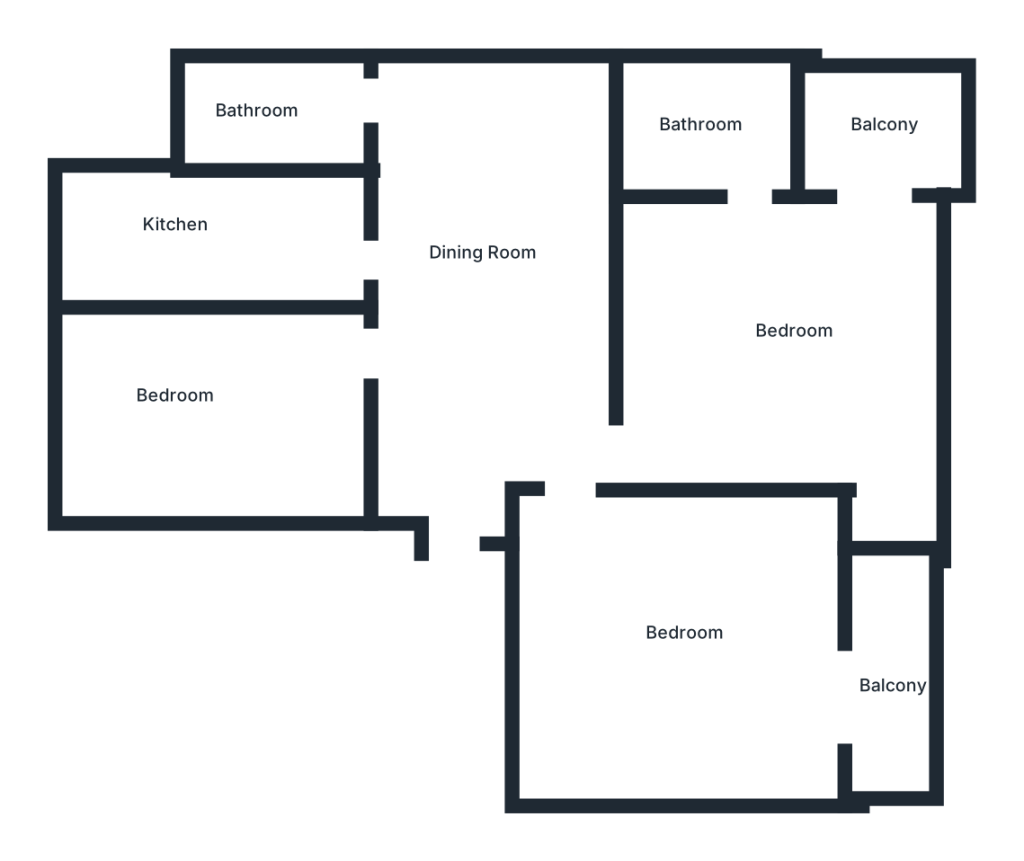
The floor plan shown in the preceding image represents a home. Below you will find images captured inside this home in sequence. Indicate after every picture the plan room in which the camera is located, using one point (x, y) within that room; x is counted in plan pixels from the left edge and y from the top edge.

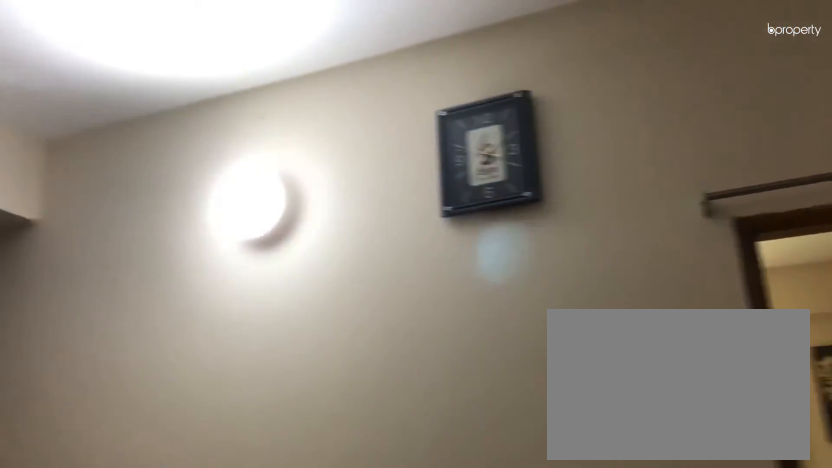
(502, 276)
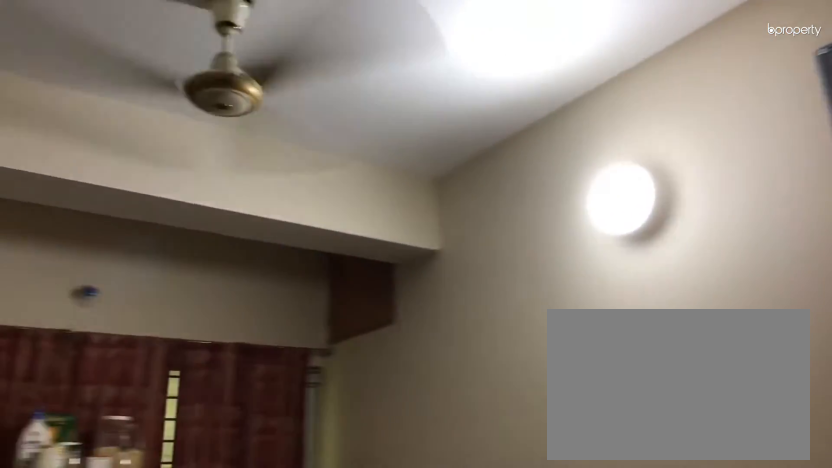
(502, 276)
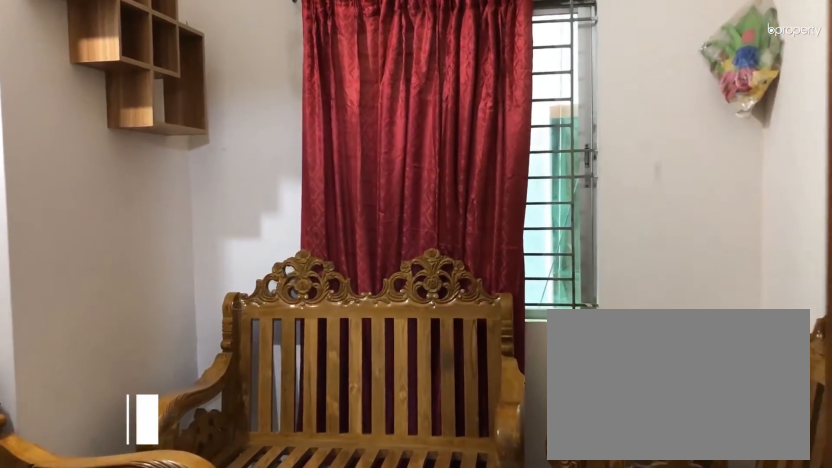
(215, 397)
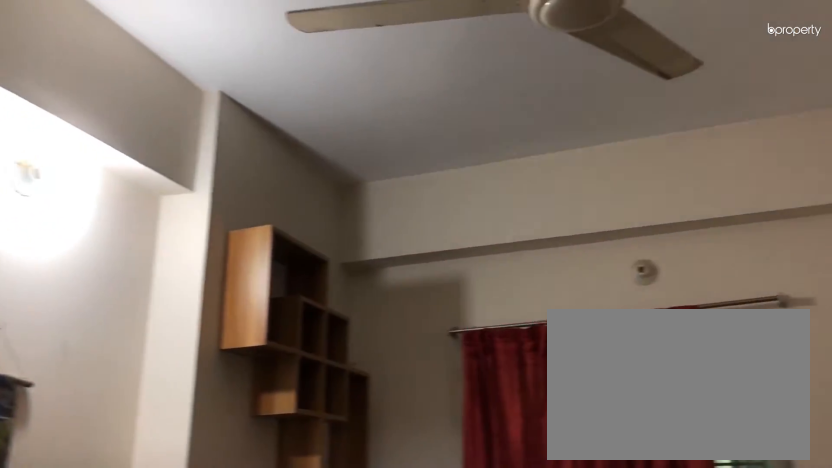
(225, 395)
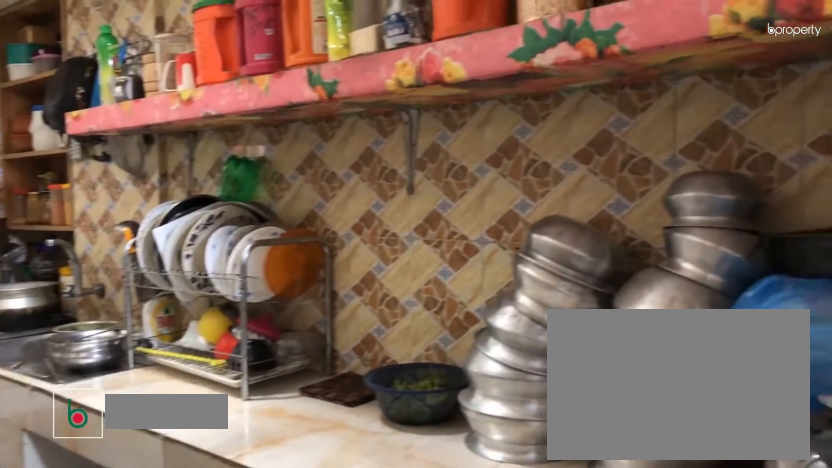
(227, 242)
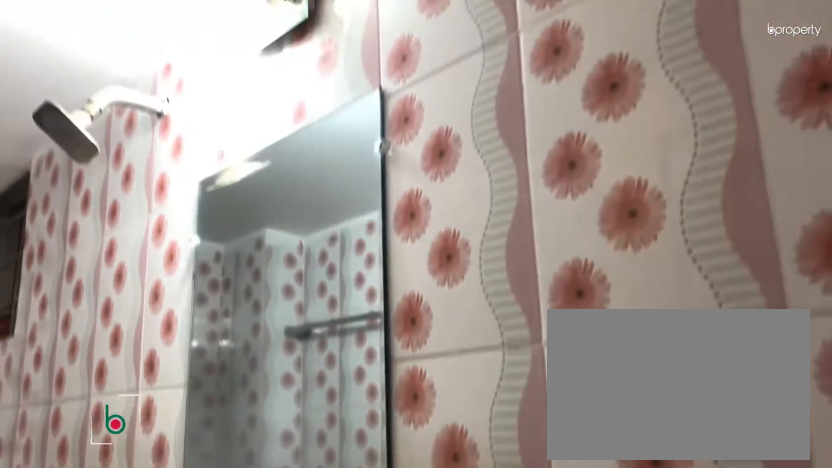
(291, 111)
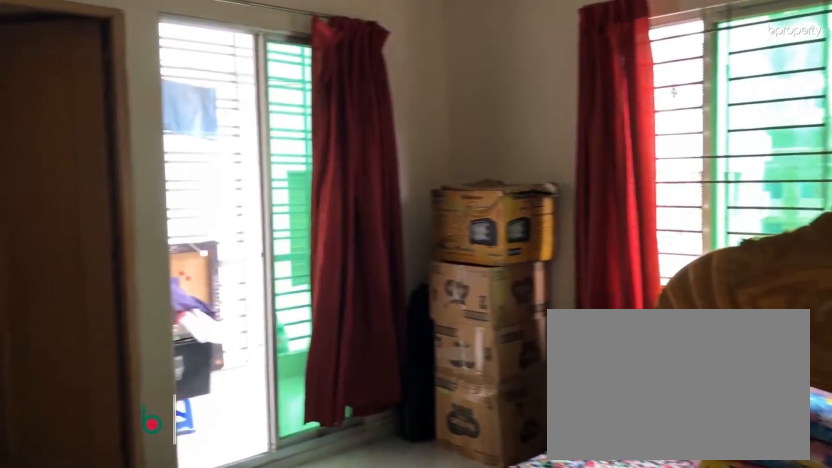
(787, 370)
